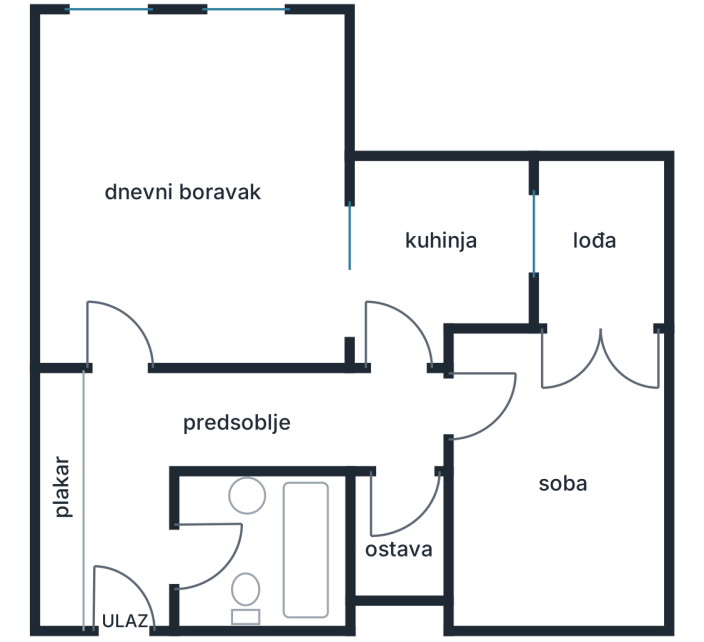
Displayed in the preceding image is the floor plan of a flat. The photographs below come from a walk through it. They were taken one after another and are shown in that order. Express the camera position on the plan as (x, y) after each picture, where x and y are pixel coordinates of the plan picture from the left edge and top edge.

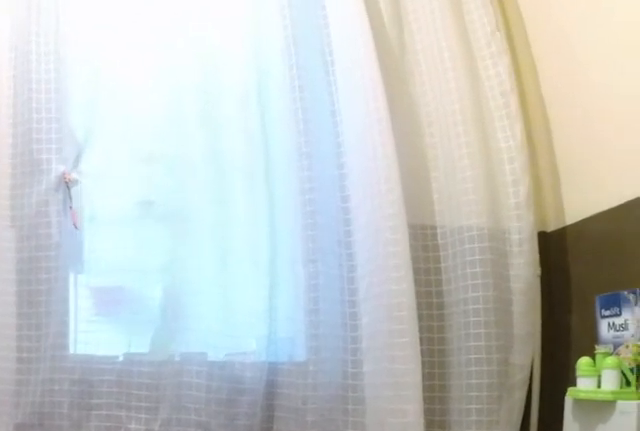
(360, 273)
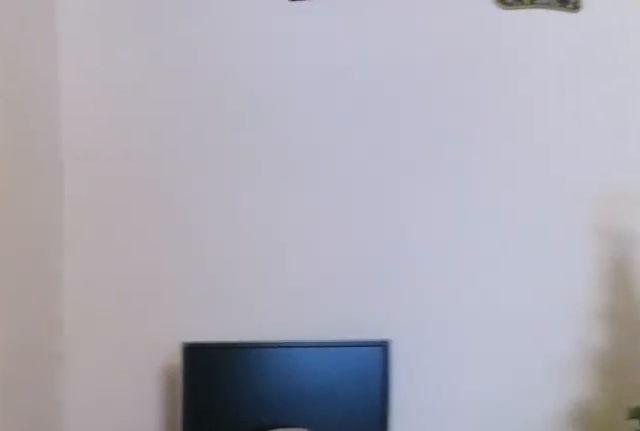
(304, 255)
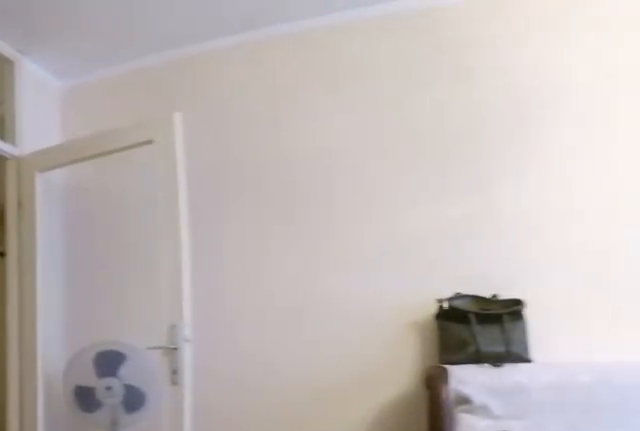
(335, 263)
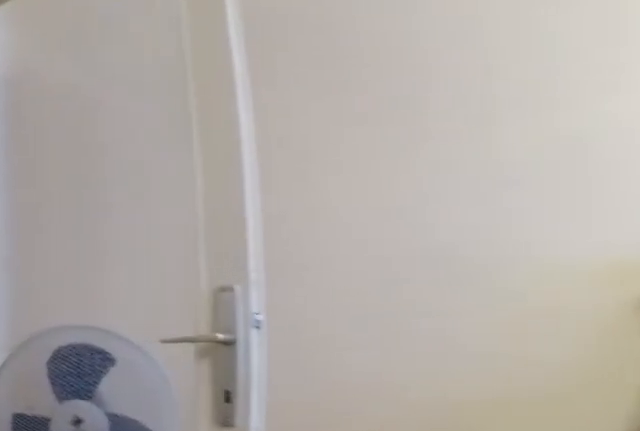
(176, 285)
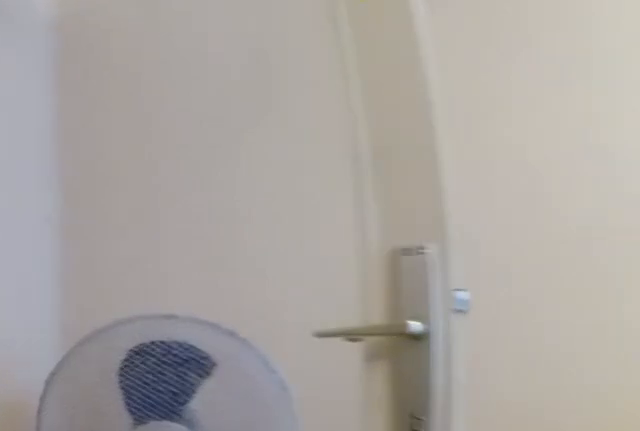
(157, 294)
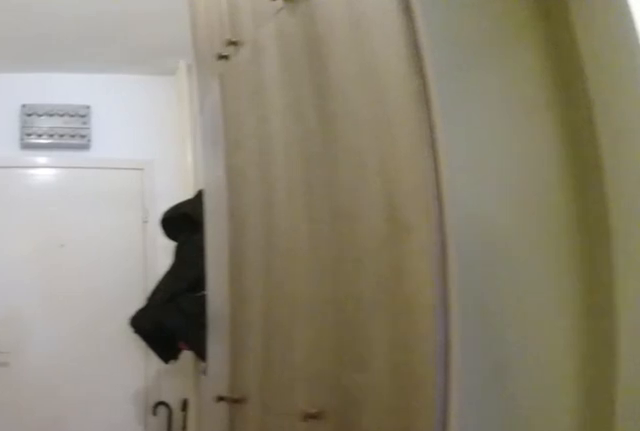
(114, 367)
